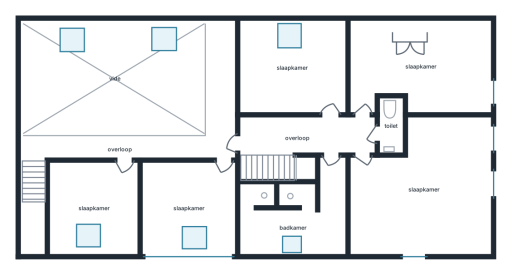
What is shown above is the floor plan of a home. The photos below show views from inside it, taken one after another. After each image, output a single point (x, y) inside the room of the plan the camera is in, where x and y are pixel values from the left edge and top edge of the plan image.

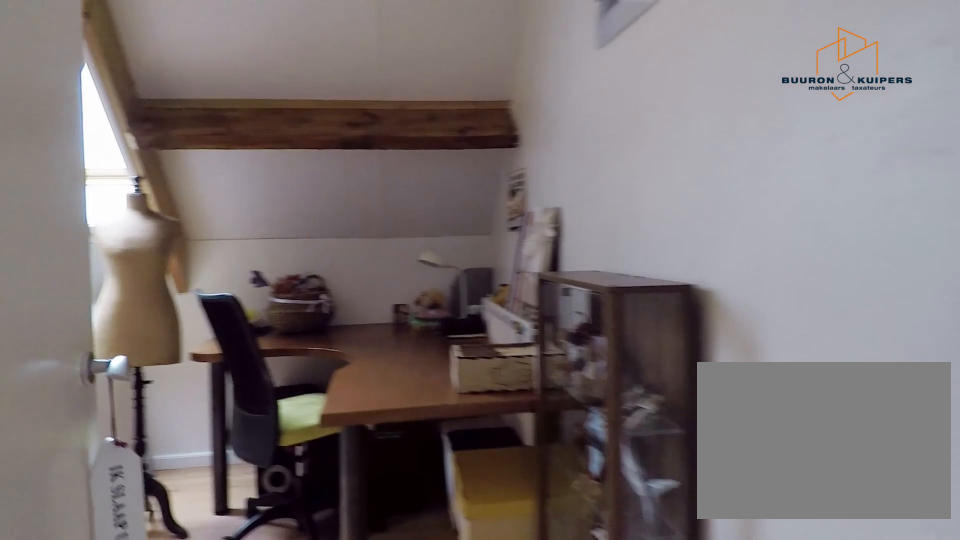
(306, 71)
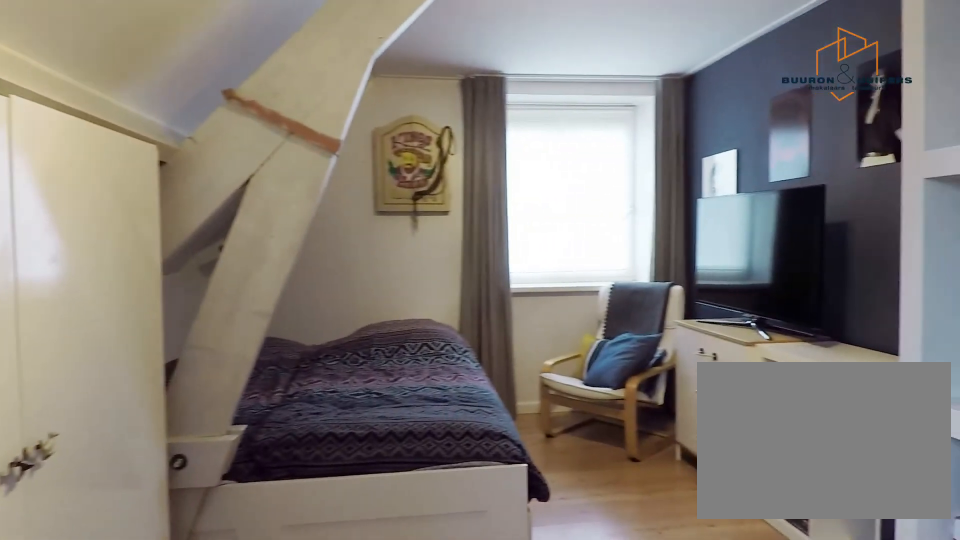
(421, 71)
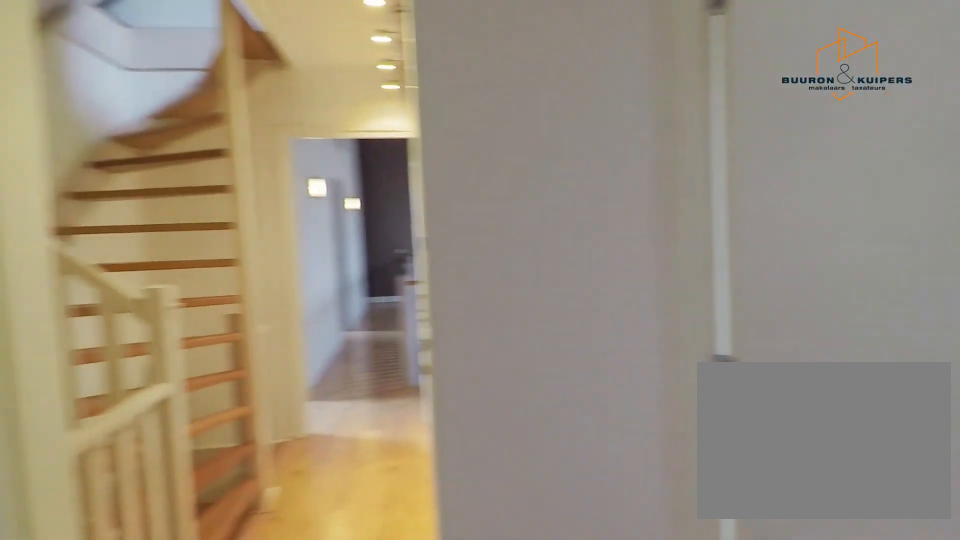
(308, 134)
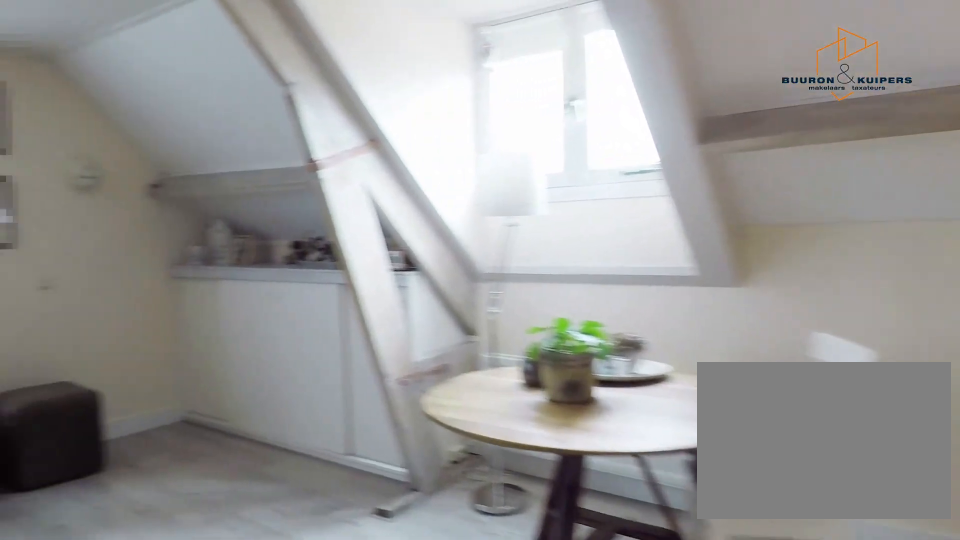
(425, 188)
